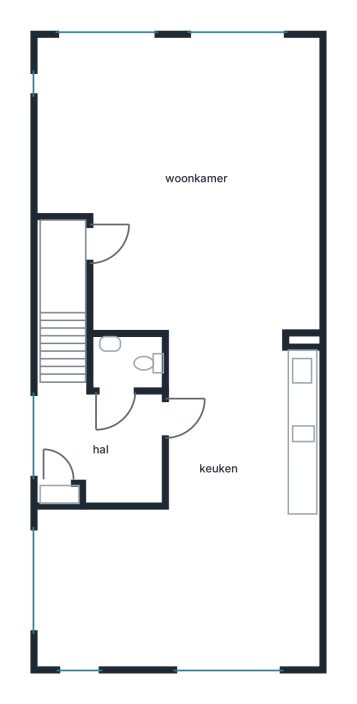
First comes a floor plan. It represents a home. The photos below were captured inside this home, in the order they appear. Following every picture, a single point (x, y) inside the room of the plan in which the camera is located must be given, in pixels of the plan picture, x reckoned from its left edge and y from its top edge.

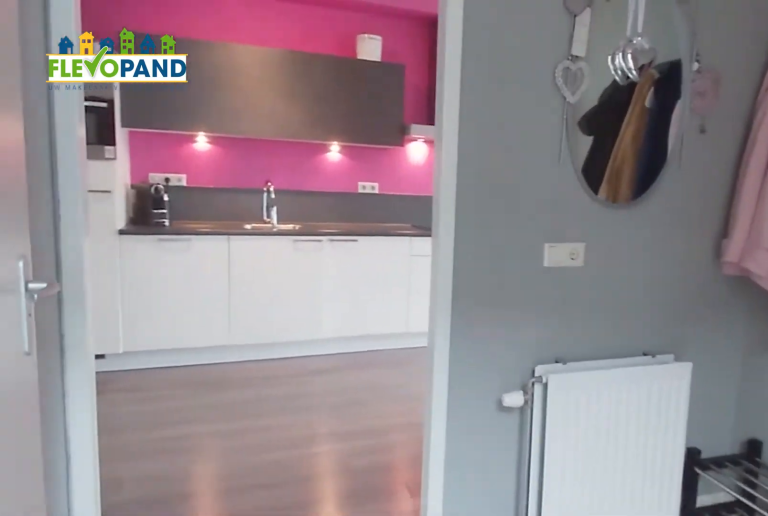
(103, 443)
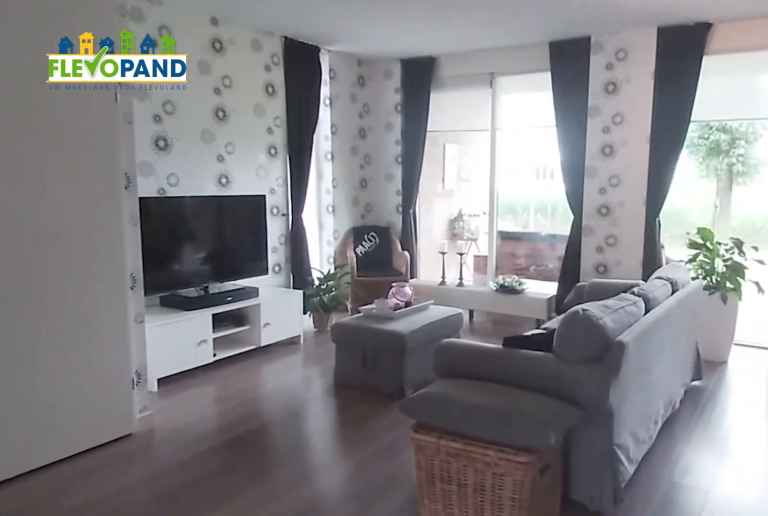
(189, 182)
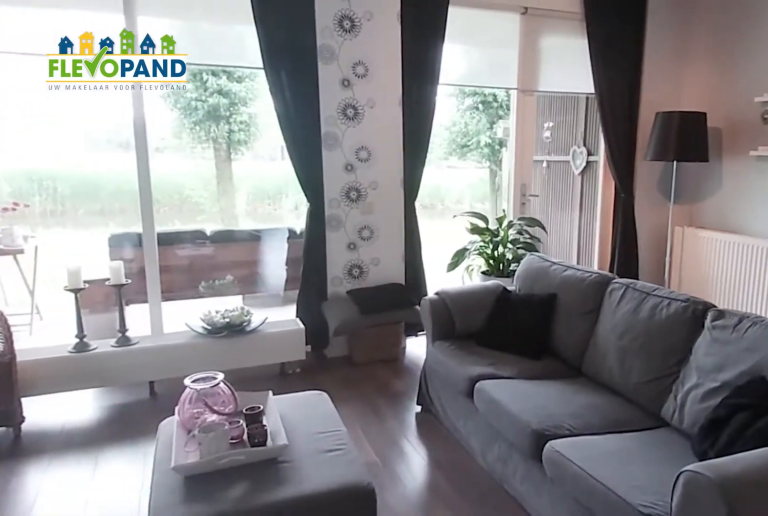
(189, 182)
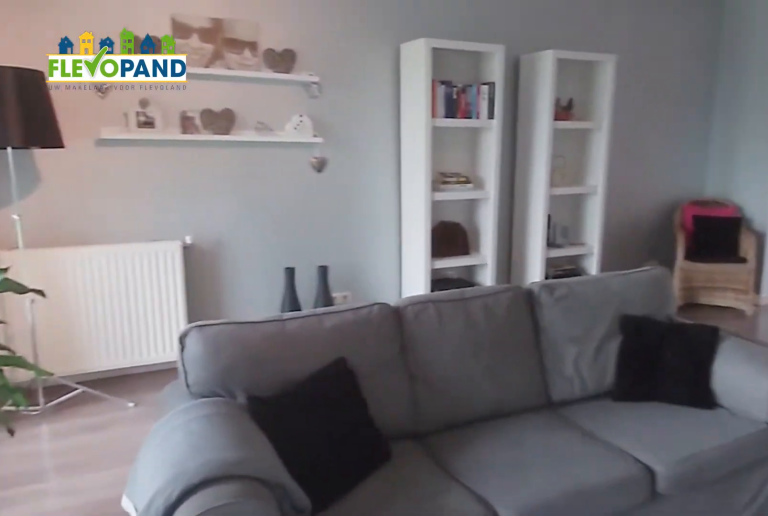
(189, 182)
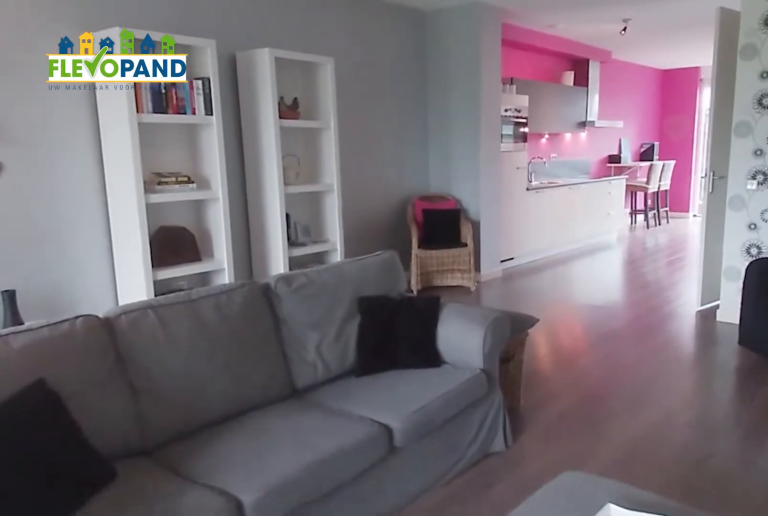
(189, 182)
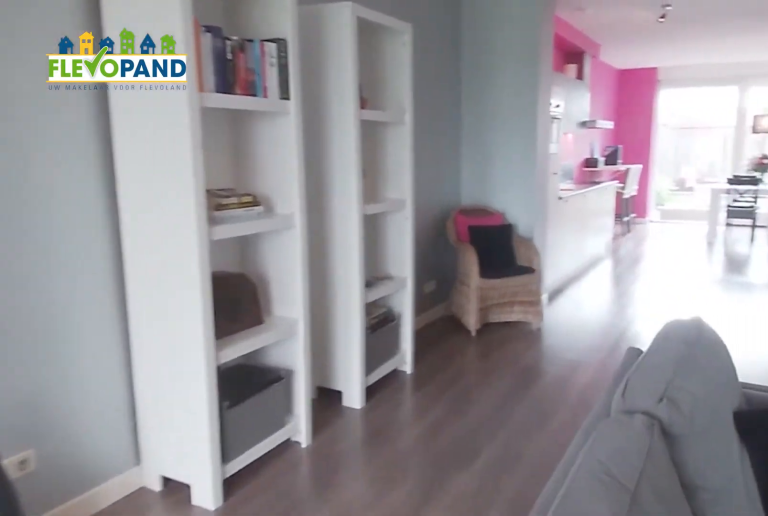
(189, 182)
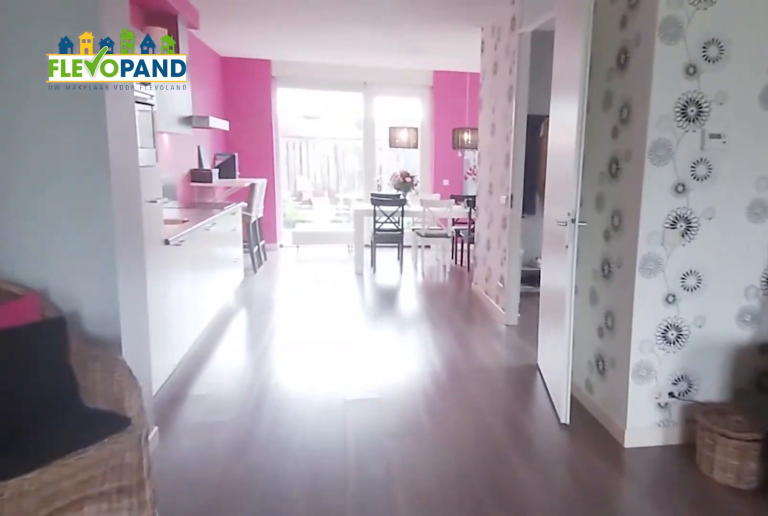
(189, 182)
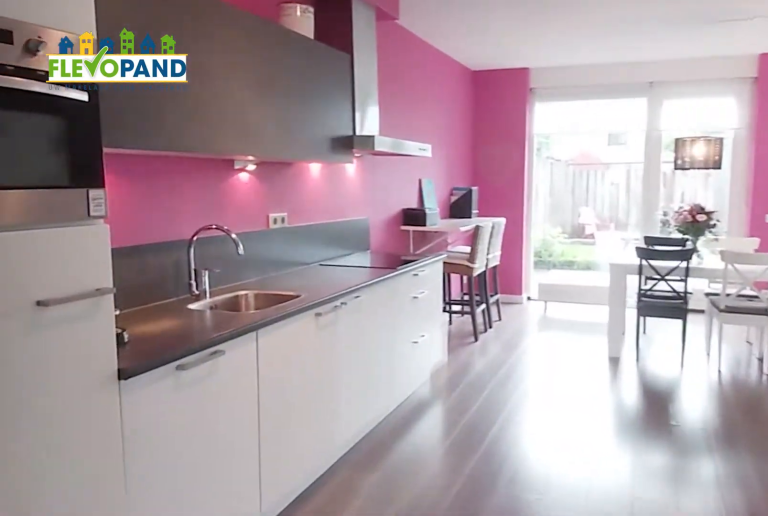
(110, 589)
